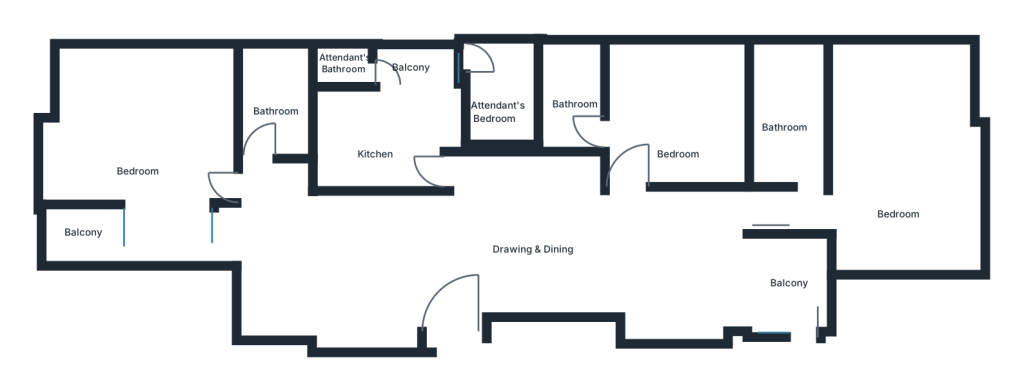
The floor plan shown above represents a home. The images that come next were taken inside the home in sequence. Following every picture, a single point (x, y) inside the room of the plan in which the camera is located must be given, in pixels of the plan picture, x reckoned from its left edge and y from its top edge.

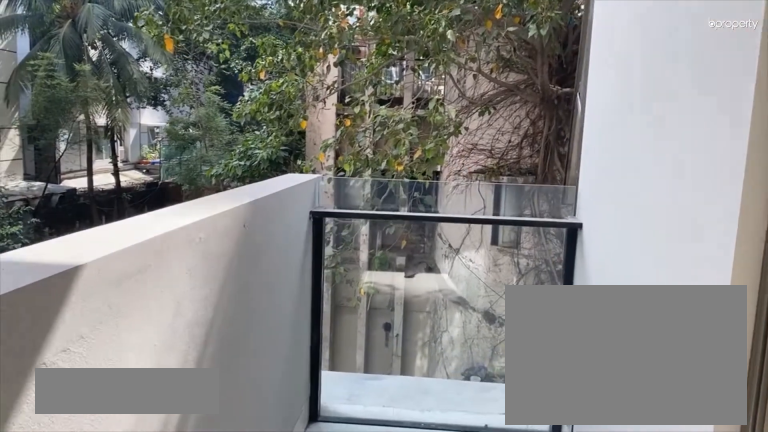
(96, 240)
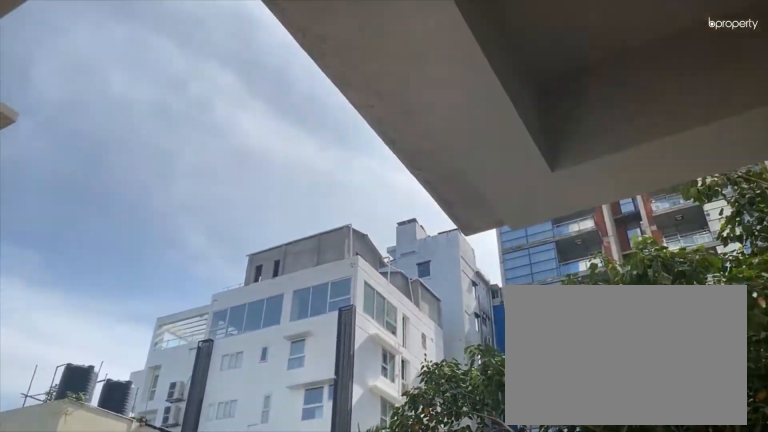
(96, 240)
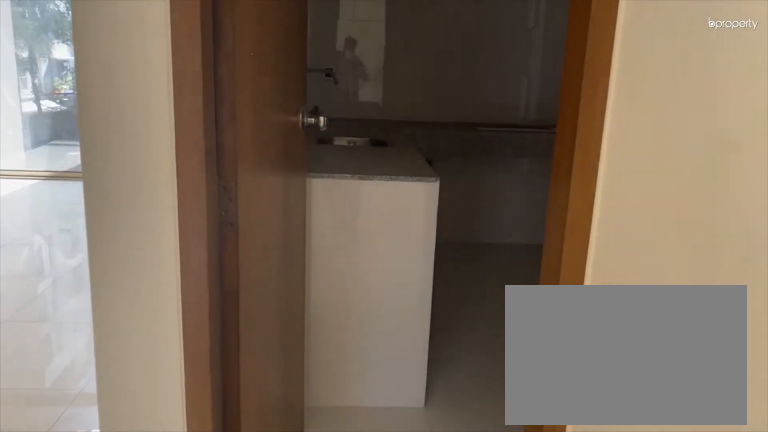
(378, 129)
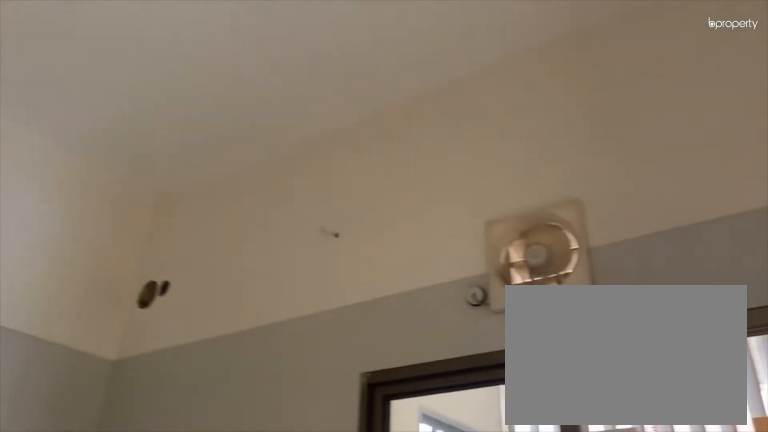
(378, 129)
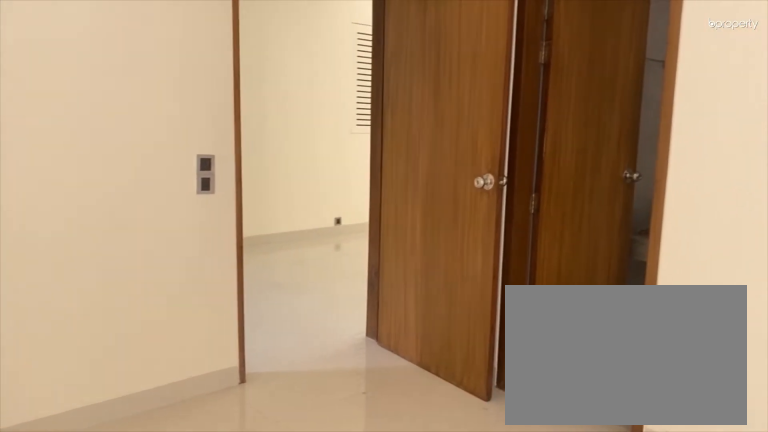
(672, 98)
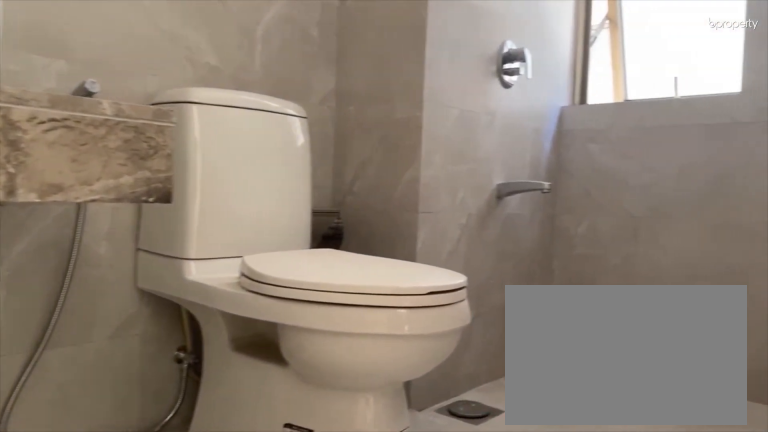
(575, 94)
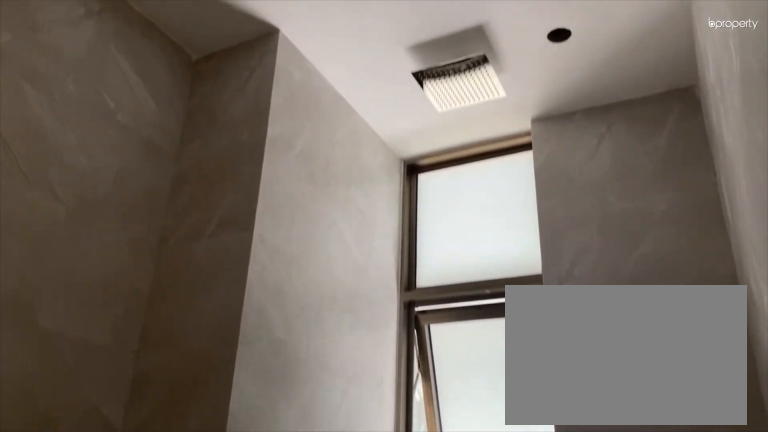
(575, 94)
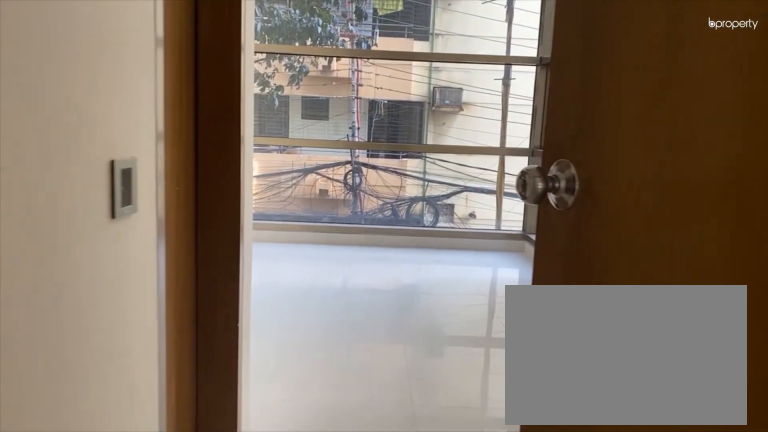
(810, 214)
